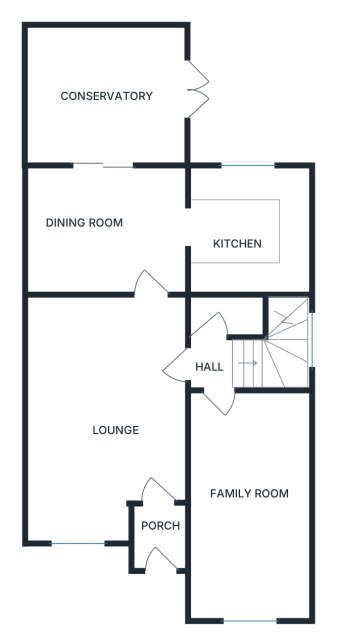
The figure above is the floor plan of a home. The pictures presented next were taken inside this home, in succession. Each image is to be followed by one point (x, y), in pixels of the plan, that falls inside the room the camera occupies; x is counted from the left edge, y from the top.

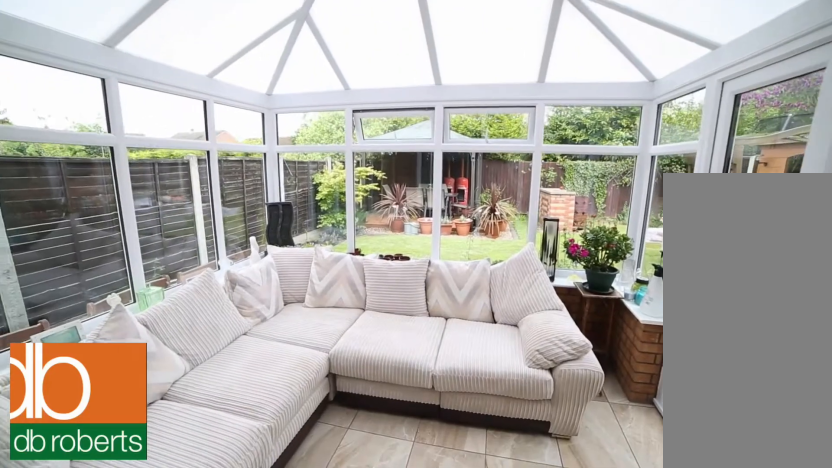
(110, 96)
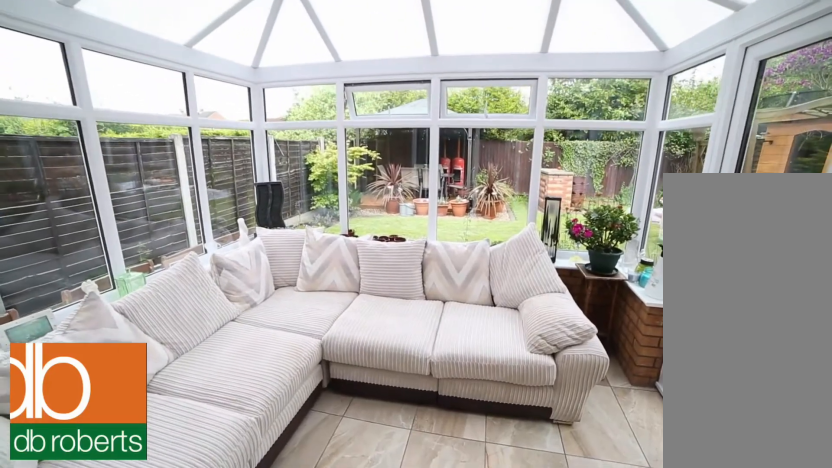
(110, 96)
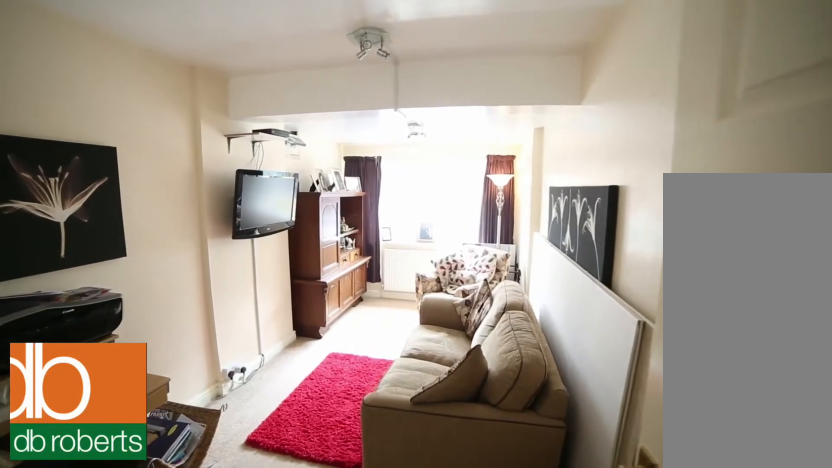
(249, 506)
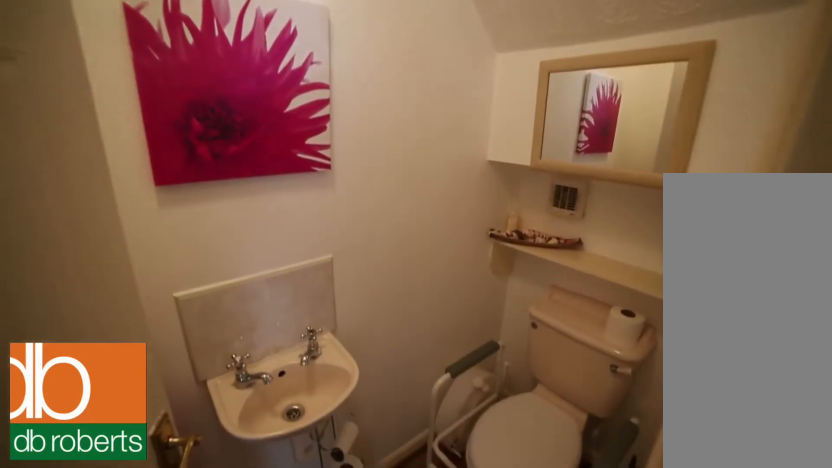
(230, 313)
